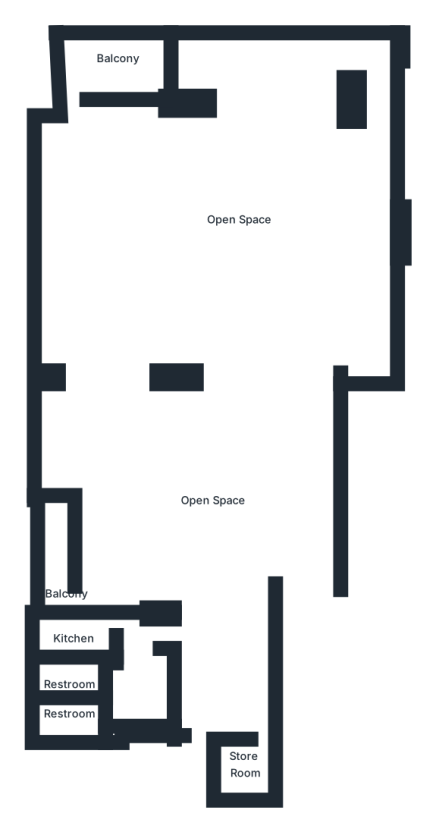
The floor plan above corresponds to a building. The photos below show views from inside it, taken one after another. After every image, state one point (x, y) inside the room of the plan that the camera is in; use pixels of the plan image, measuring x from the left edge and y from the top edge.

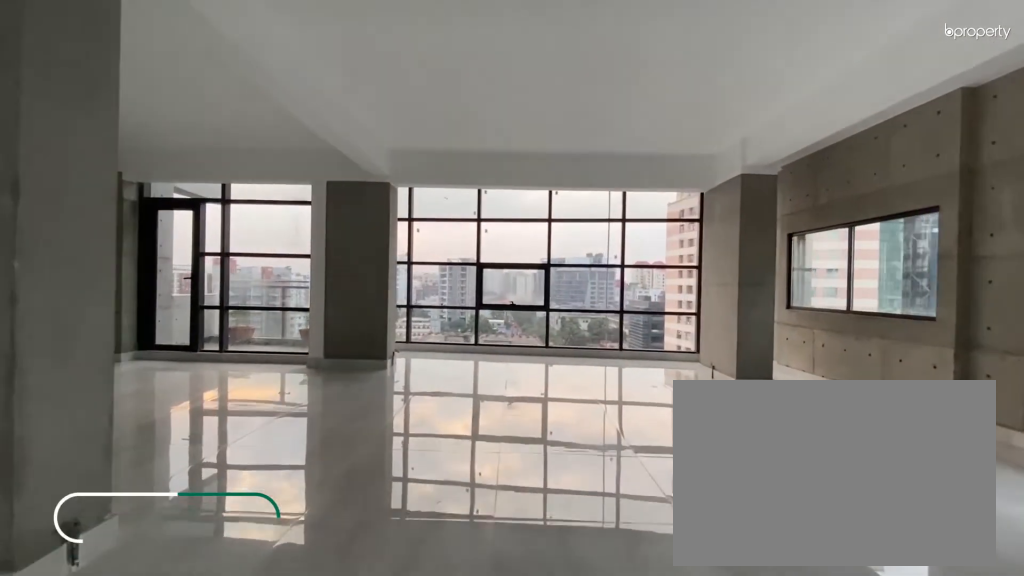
(251, 343)
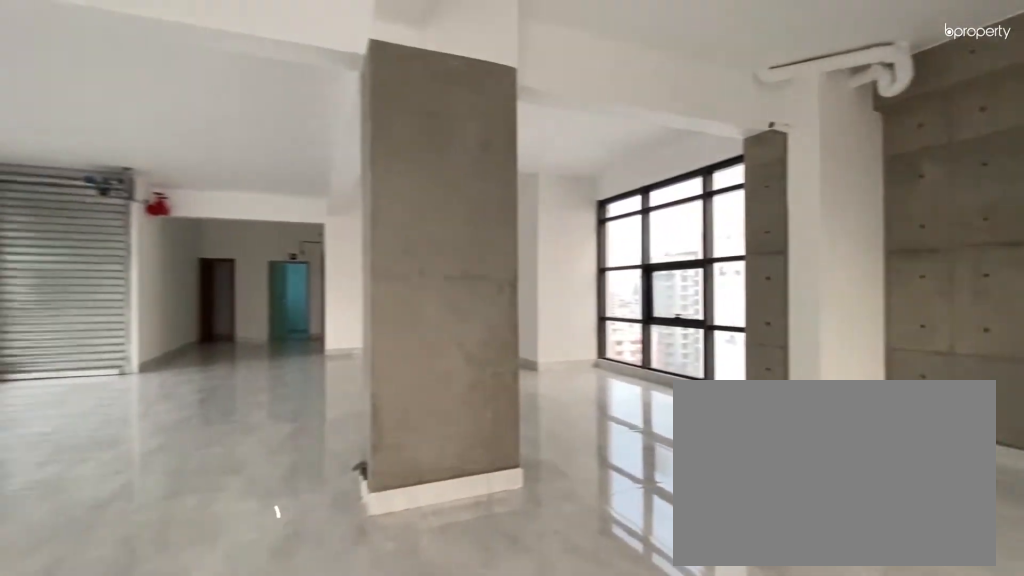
(251, 343)
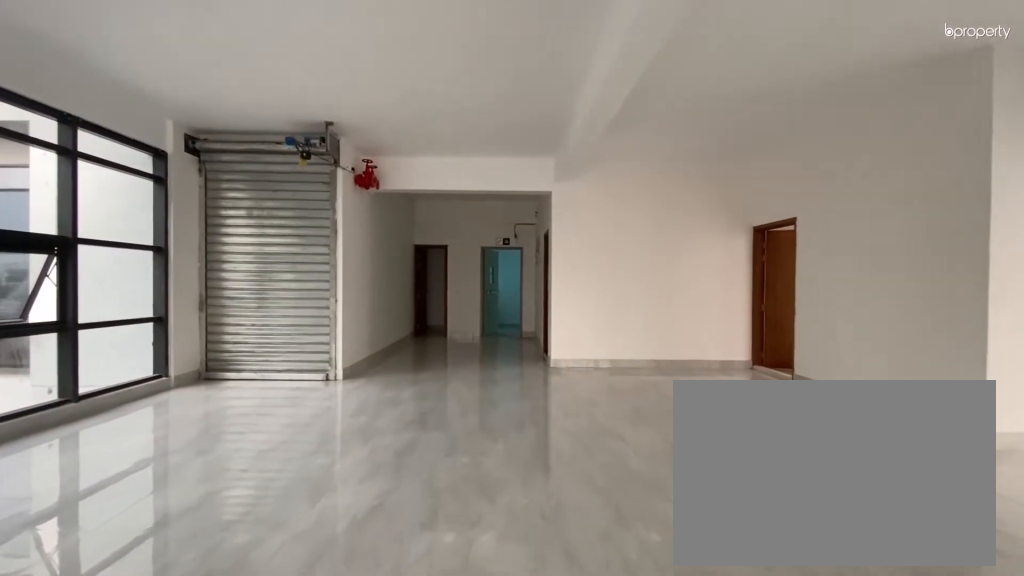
(194, 470)
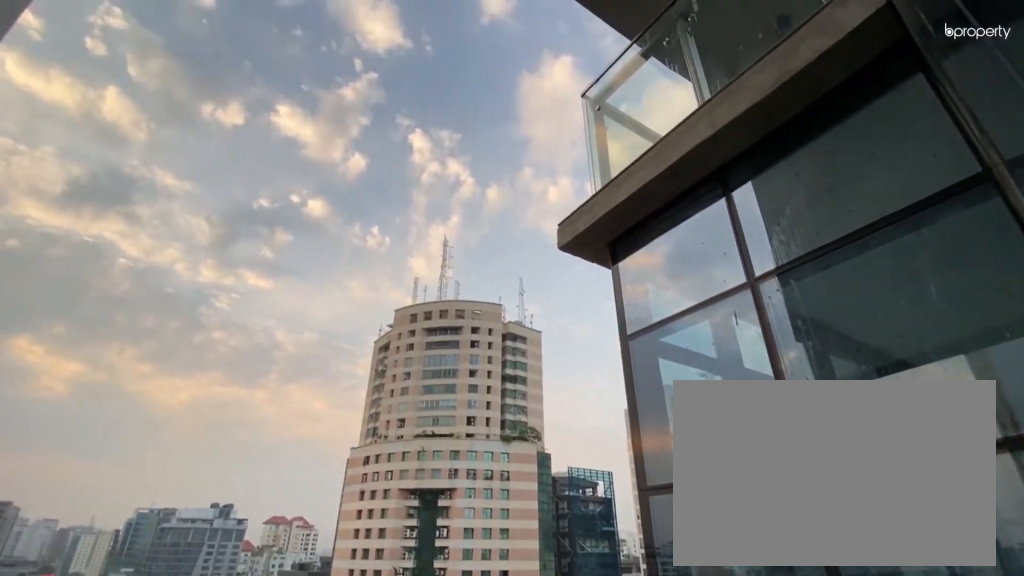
(103, 66)
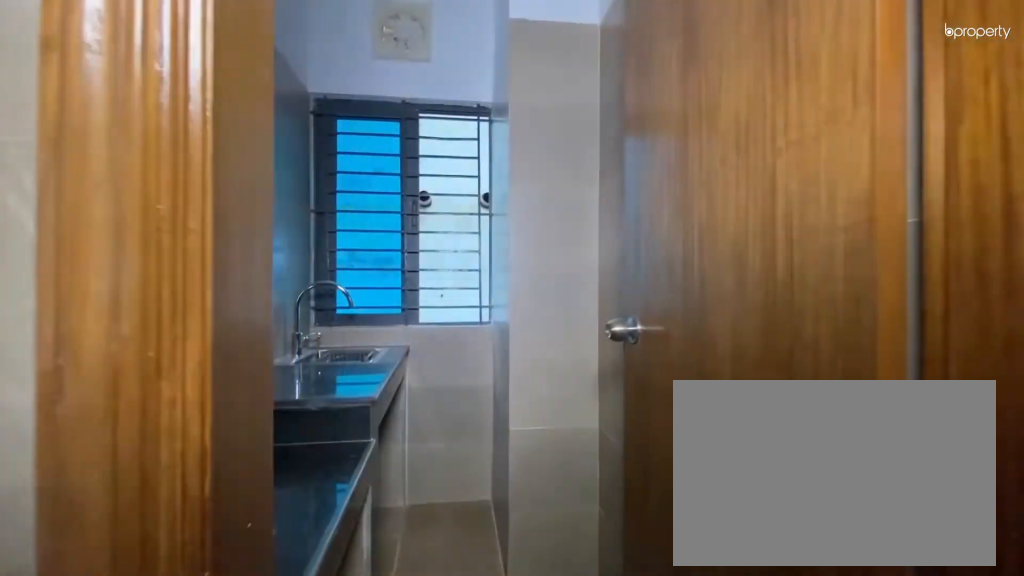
(87, 627)
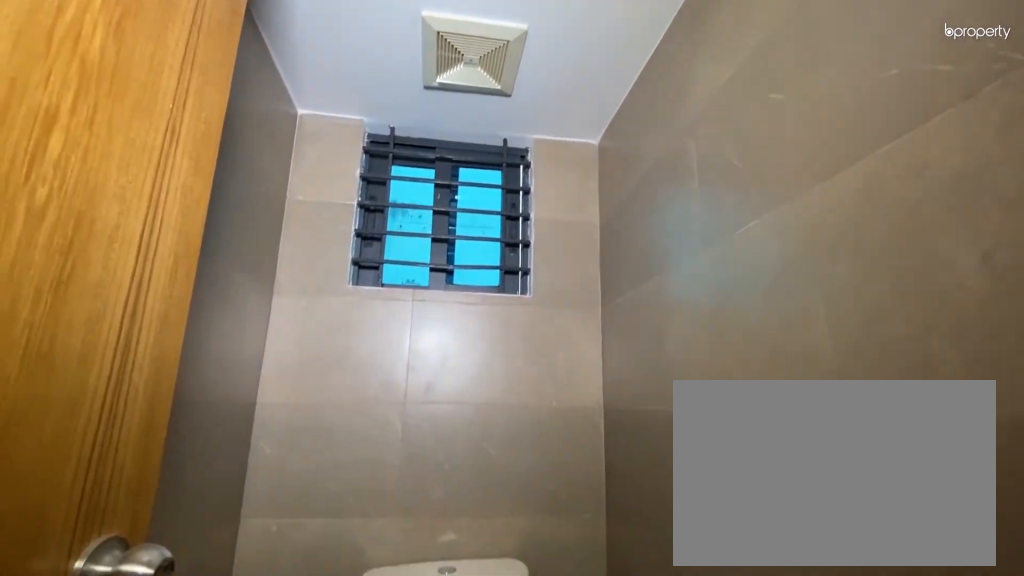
(69, 685)
